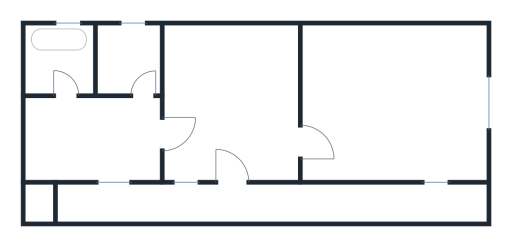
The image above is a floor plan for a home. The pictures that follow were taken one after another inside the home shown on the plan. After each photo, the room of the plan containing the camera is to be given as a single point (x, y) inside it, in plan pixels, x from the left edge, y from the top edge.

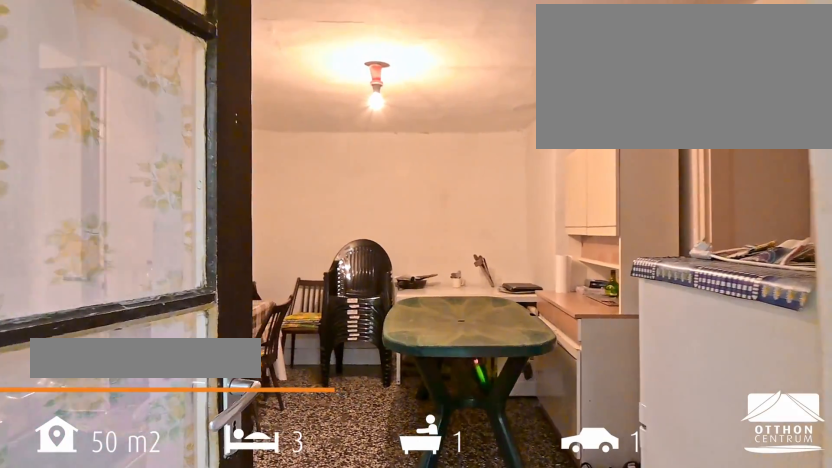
(230, 99)
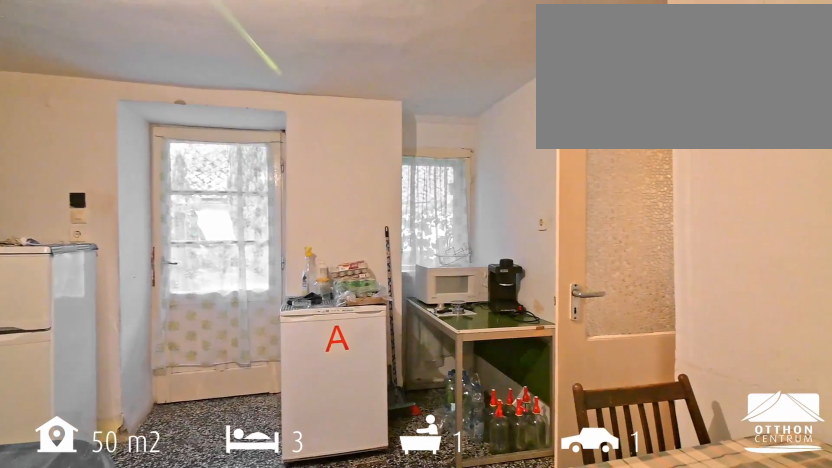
(230, 99)
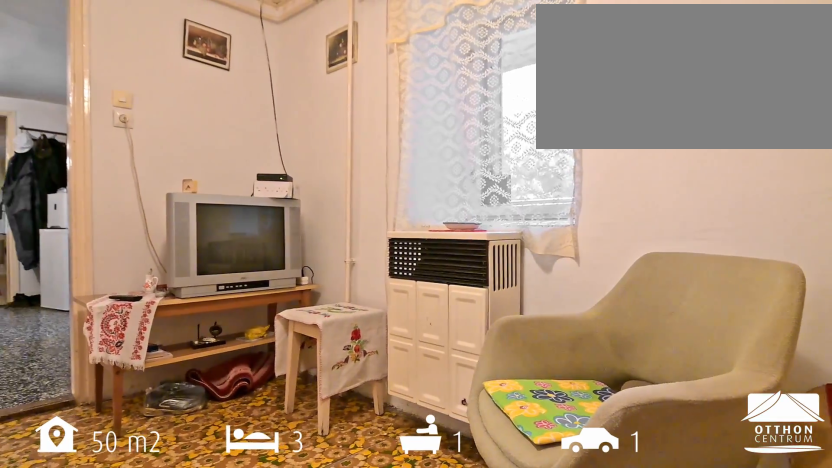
(83, 139)
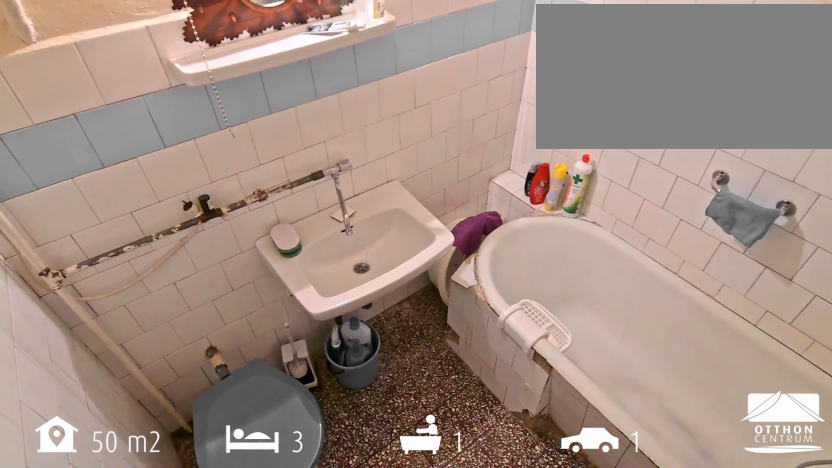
(62, 65)
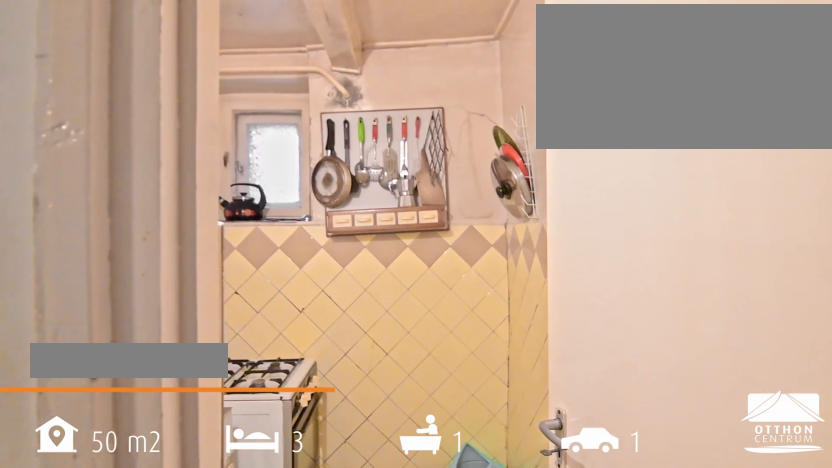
(127, 56)
